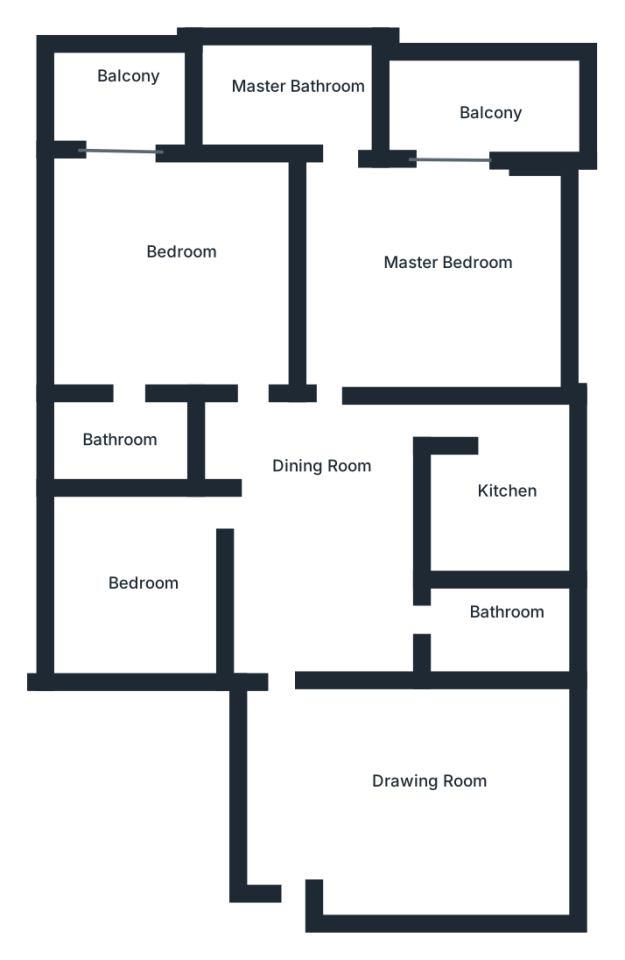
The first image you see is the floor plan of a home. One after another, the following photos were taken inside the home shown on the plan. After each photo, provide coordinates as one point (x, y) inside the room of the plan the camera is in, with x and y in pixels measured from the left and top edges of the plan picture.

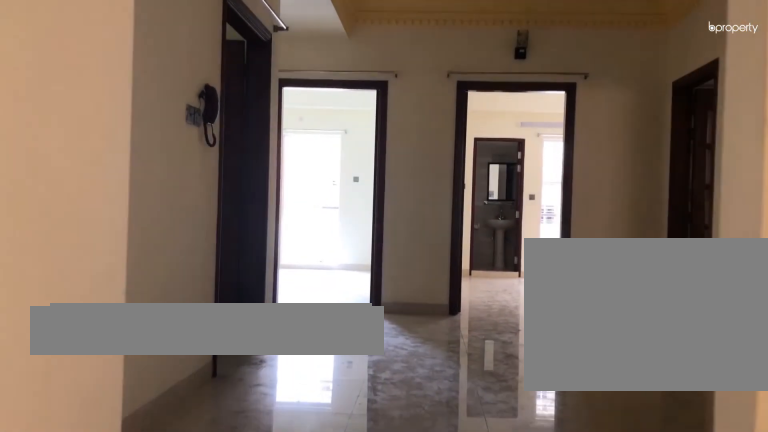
(320, 609)
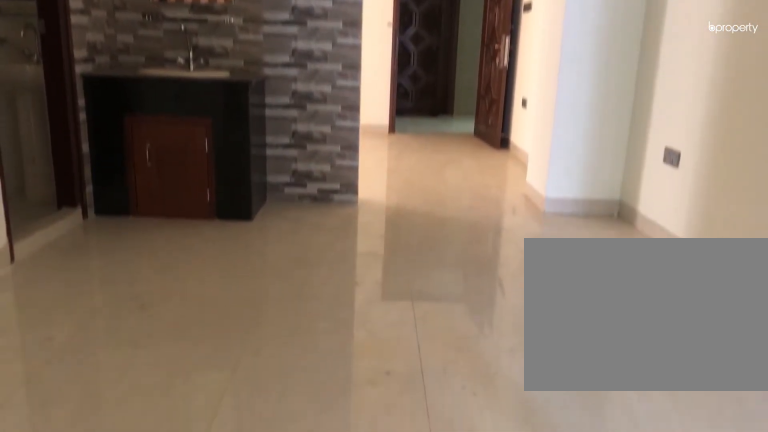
(320, 609)
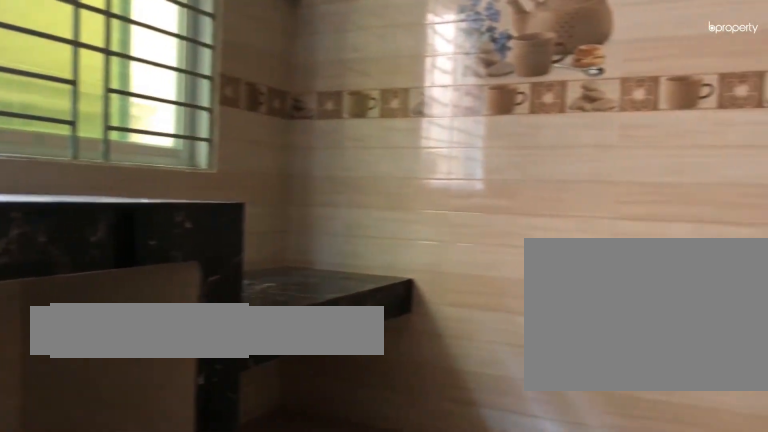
(505, 514)
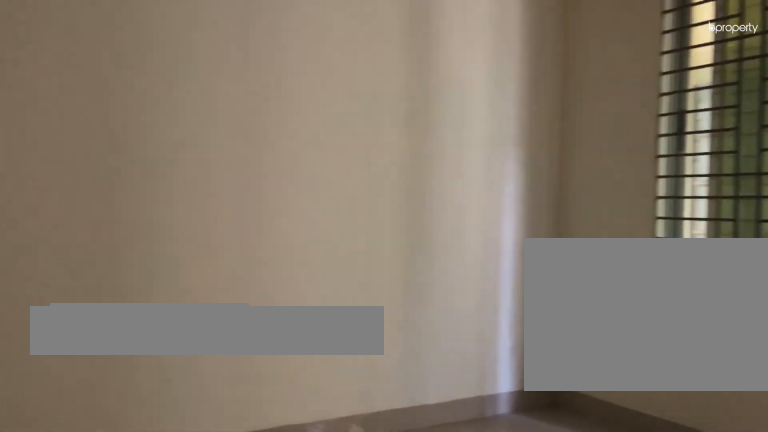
(128, 581)
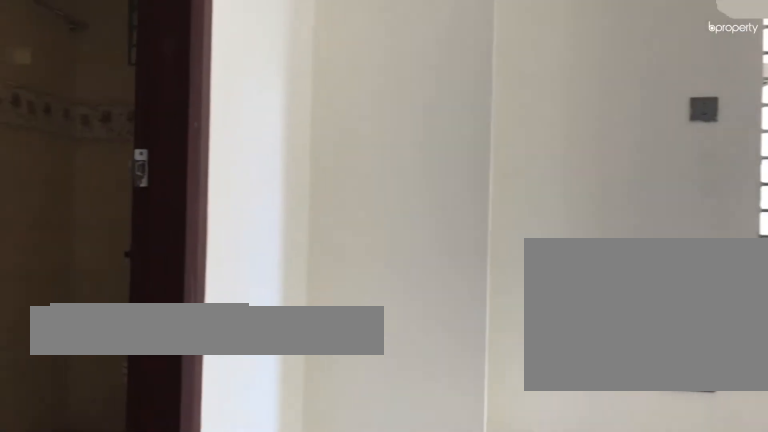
(141, 275)
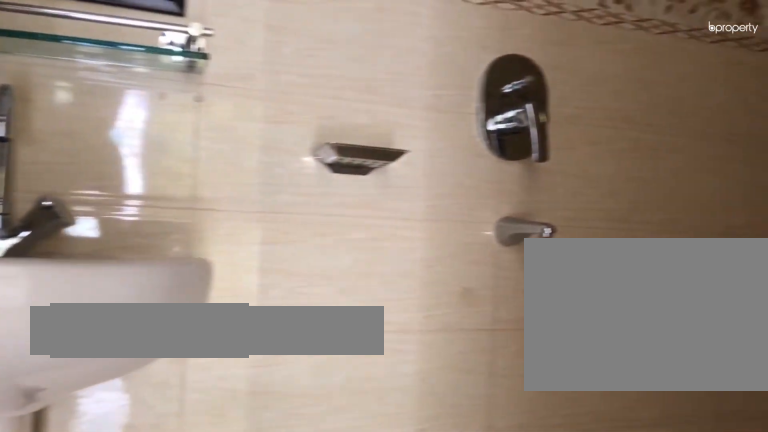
(115, 443)
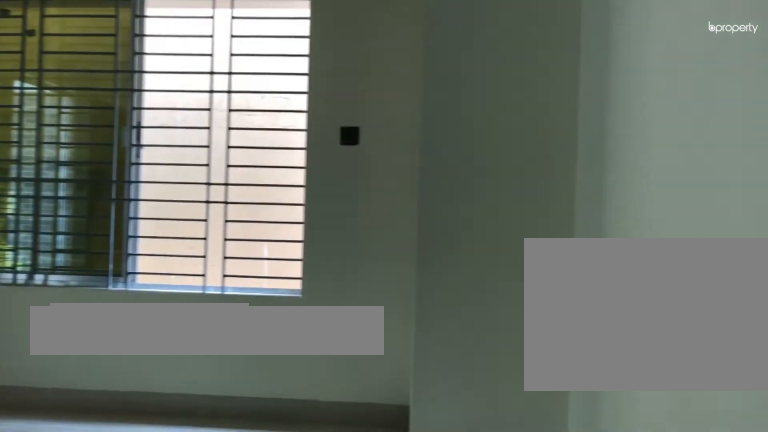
(409, 264)
